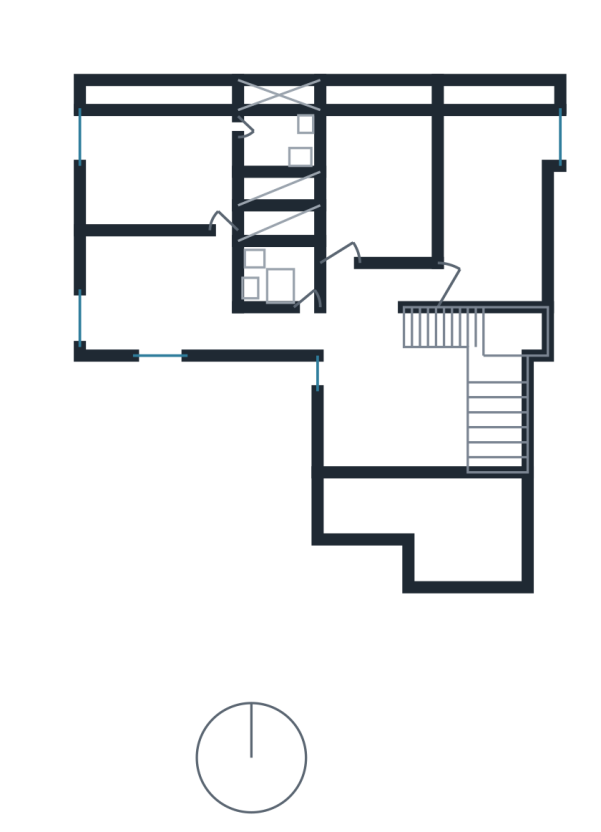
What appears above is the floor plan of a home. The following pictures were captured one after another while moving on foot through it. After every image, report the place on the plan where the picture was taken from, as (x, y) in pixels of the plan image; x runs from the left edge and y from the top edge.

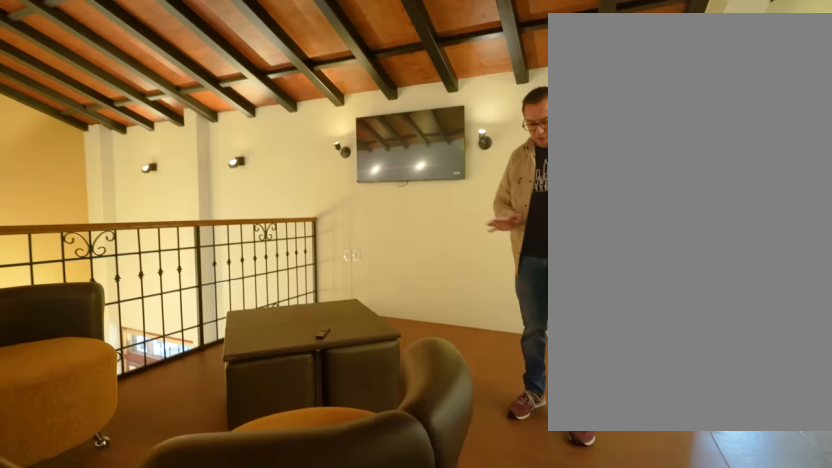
(404, 328)
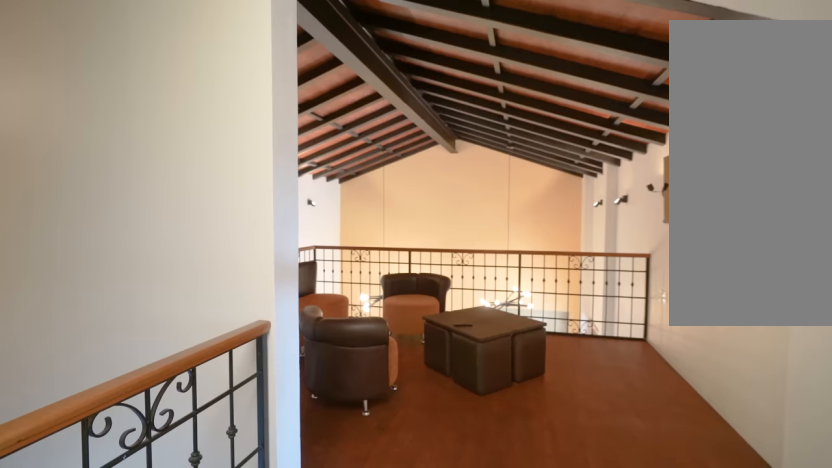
(345, 292)
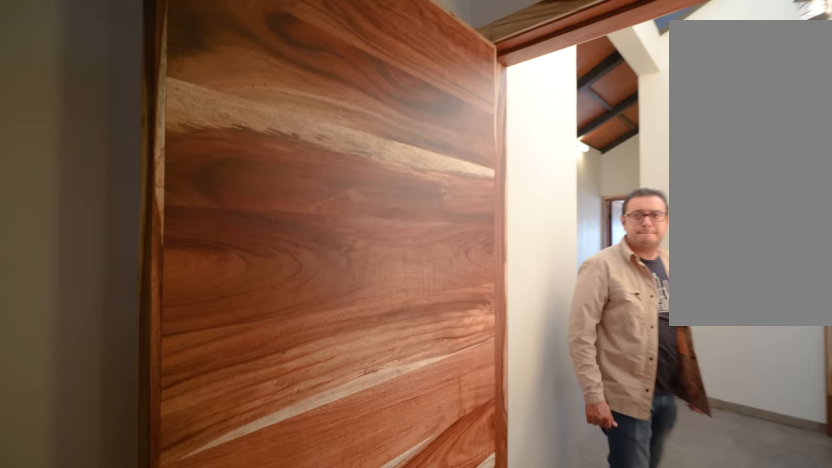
(501, 270)
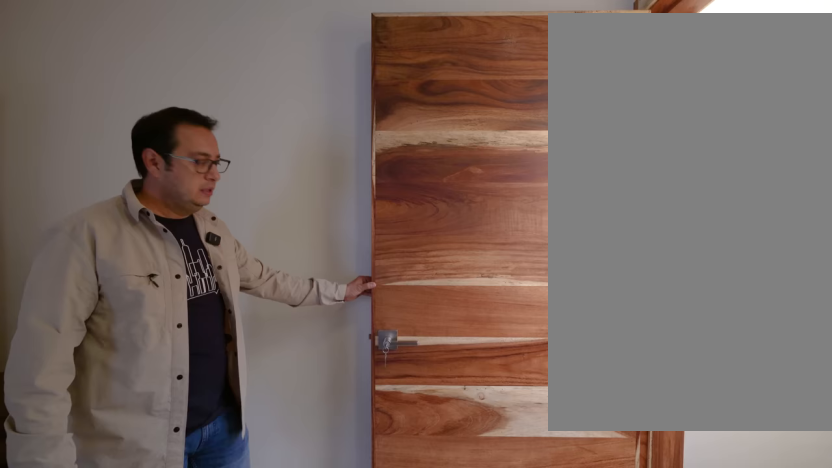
(472, 281)
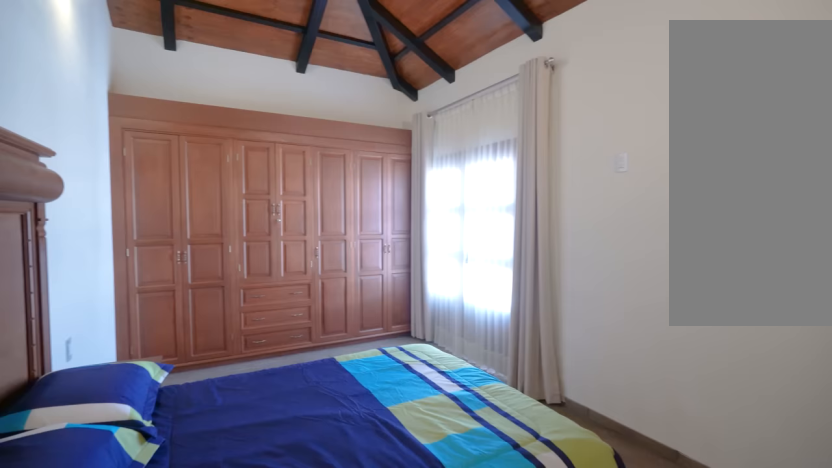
(472, 279)
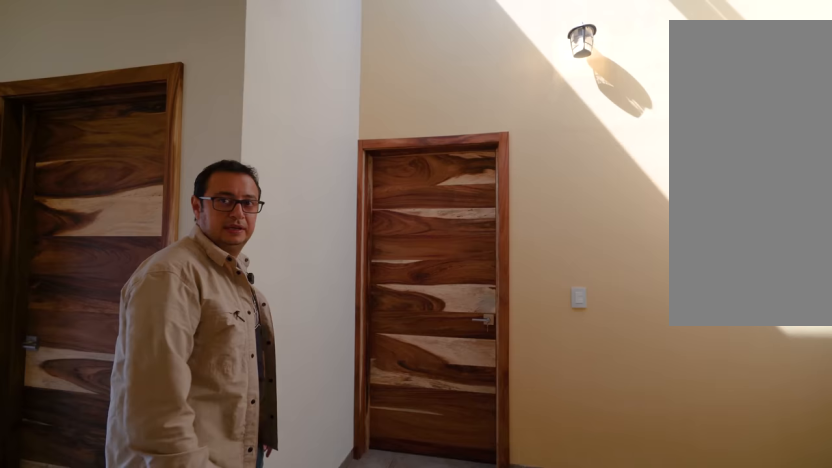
(379, 279)
